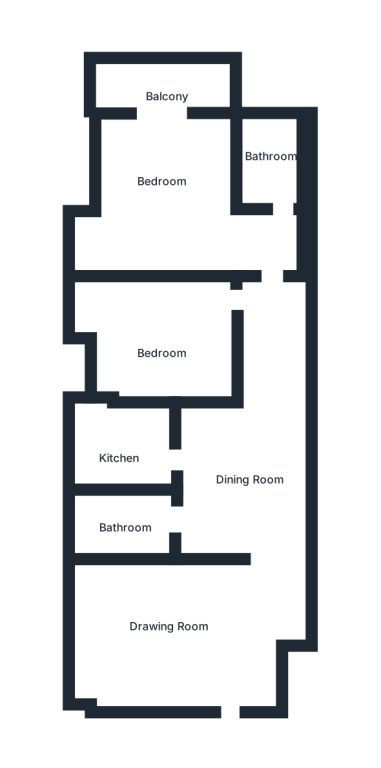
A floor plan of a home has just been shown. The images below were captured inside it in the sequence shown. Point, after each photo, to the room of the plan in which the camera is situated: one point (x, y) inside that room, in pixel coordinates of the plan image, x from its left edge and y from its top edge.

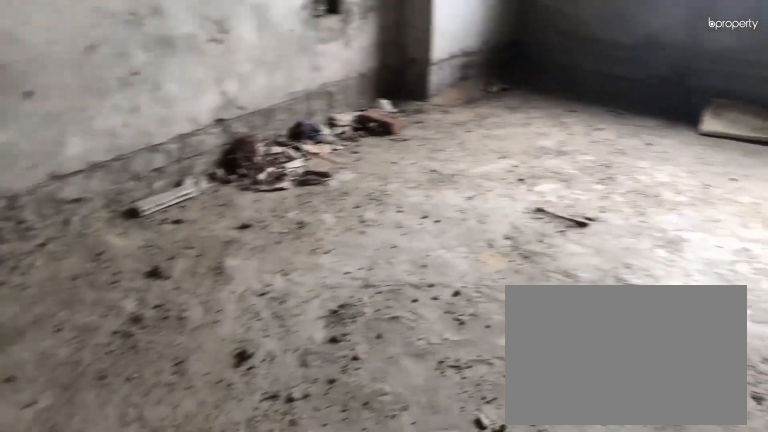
(165, 623)
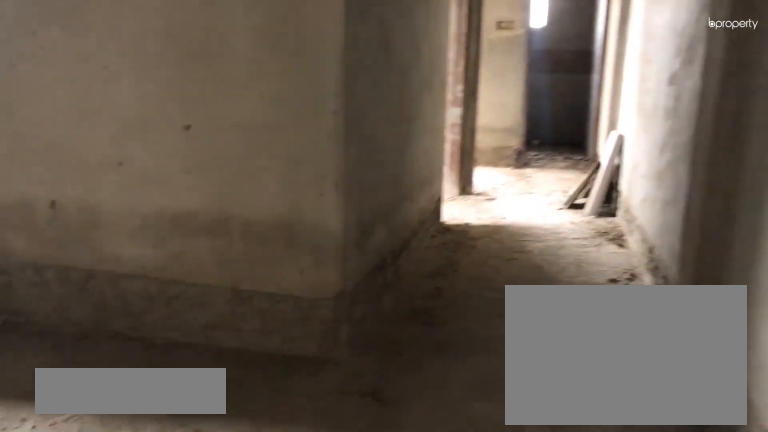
(224, 487)
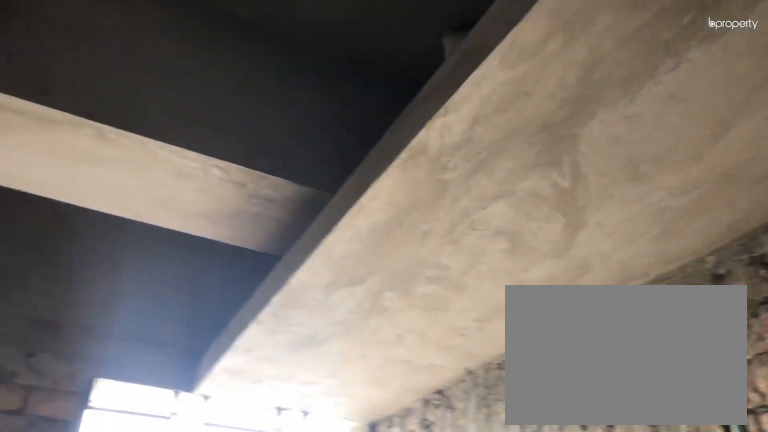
(129, 449)
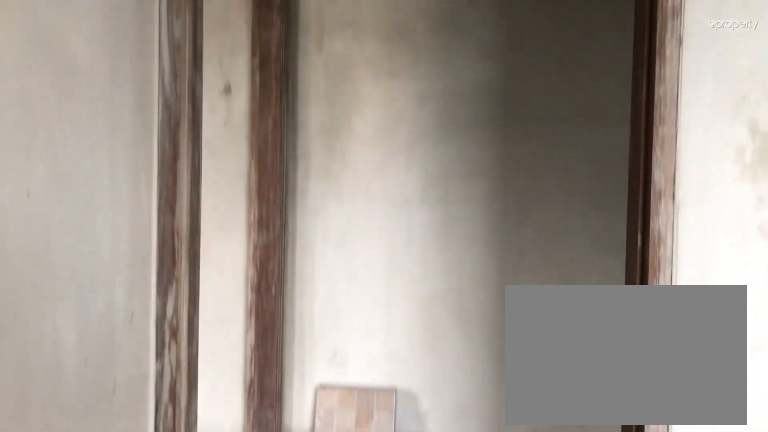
(178, 326)
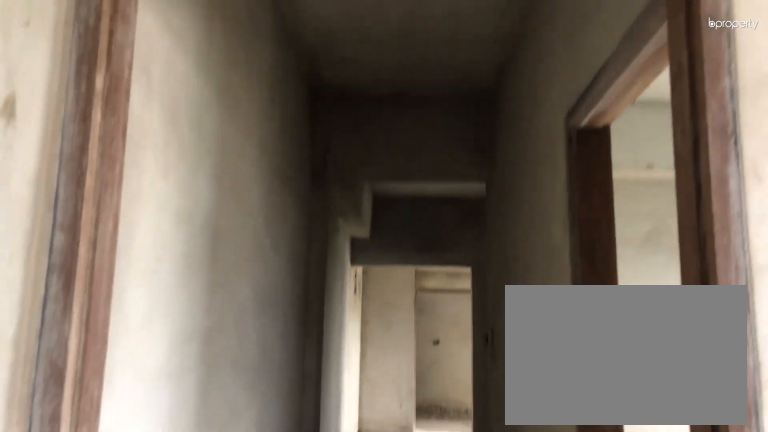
(169, 196)
